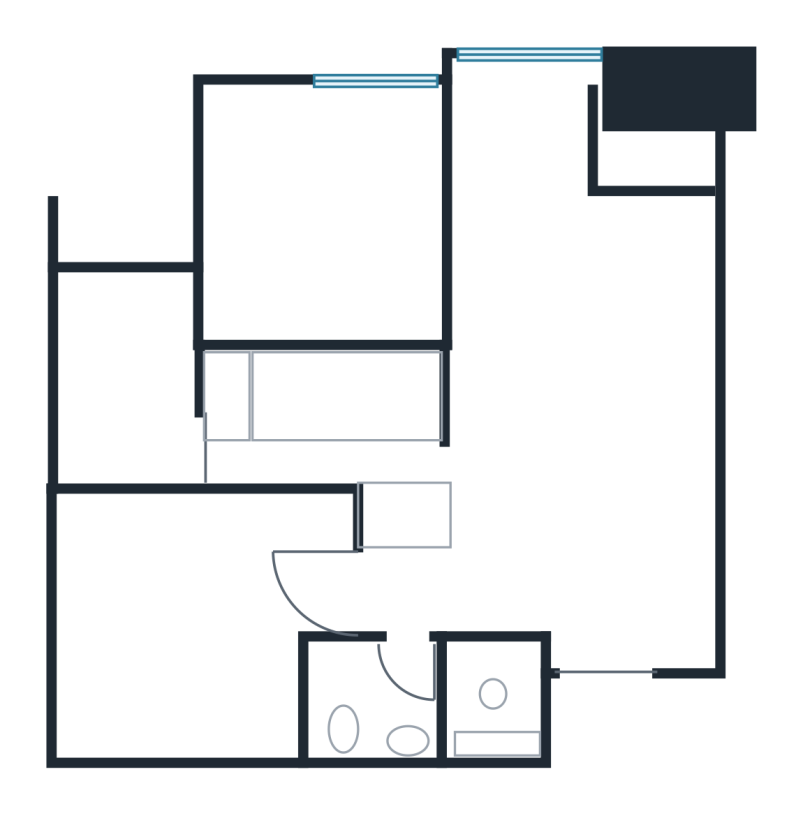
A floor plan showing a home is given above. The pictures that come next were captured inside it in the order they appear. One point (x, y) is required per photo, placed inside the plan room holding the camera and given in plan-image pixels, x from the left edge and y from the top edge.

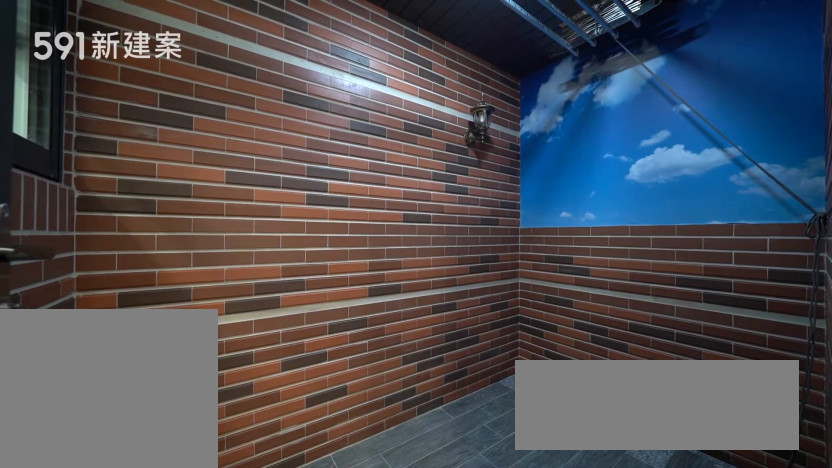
(123, 369)
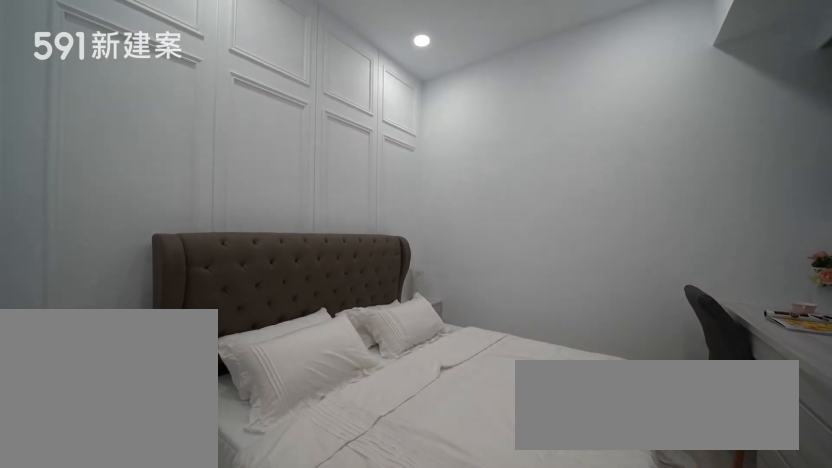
(187, 622)
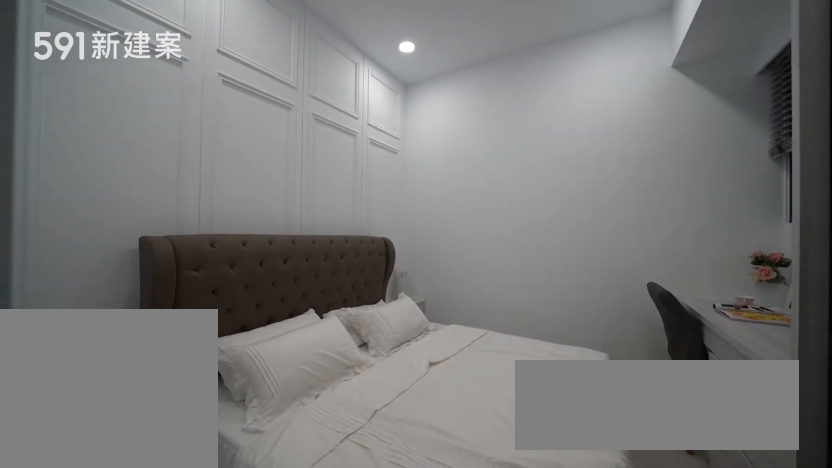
(187, 622)
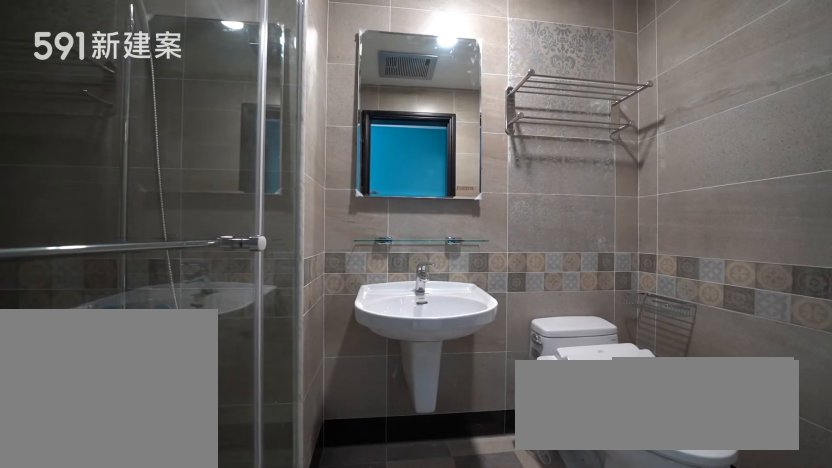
(427, 700)
